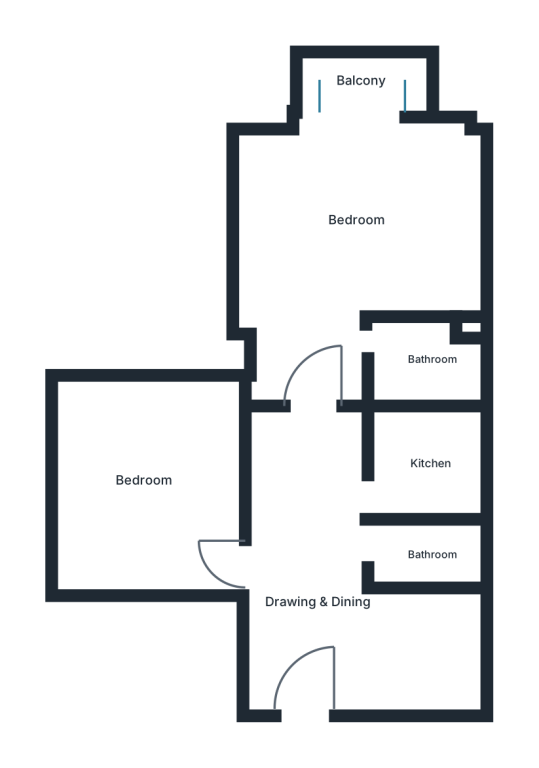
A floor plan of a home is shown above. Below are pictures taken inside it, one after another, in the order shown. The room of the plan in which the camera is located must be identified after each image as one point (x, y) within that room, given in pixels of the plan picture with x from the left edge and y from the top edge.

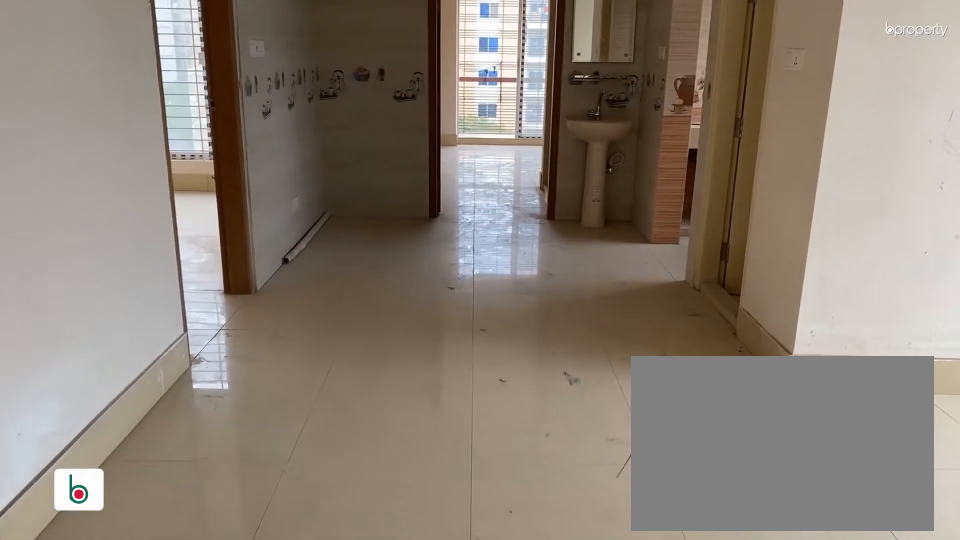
(306, 599)
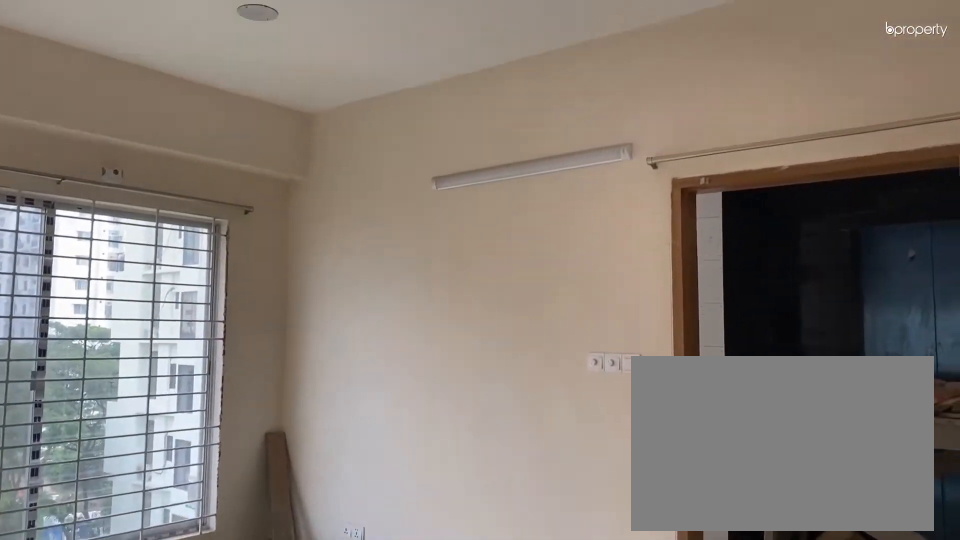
(306, 599)
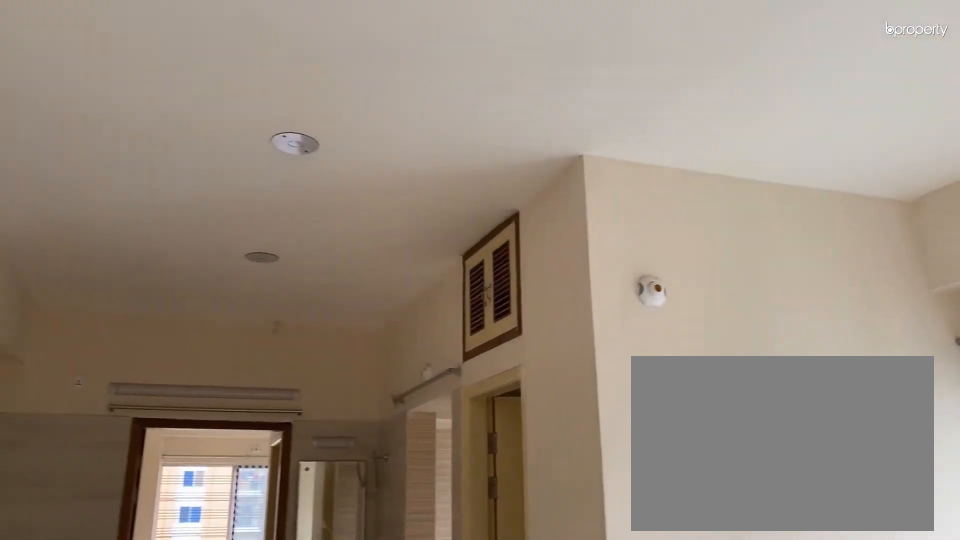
(306, 599)
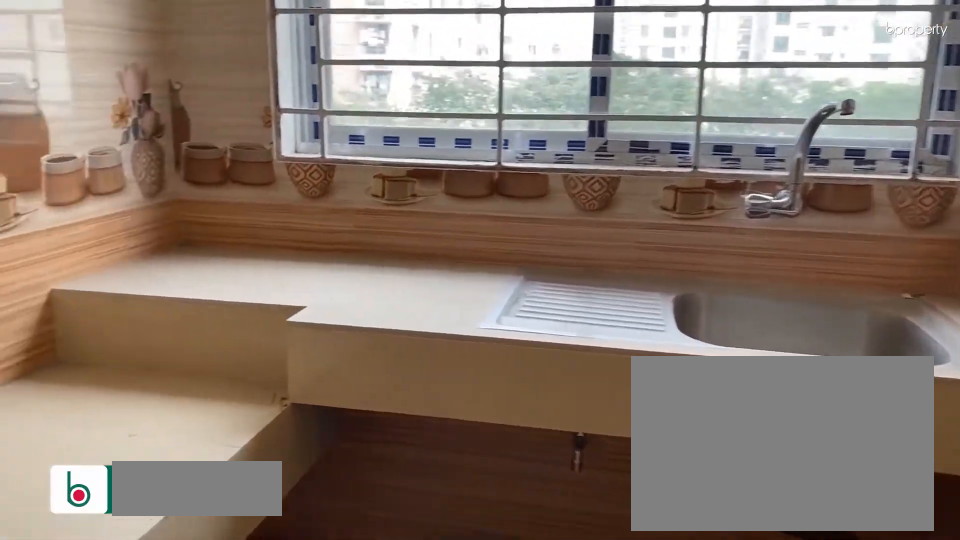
(429, 461)
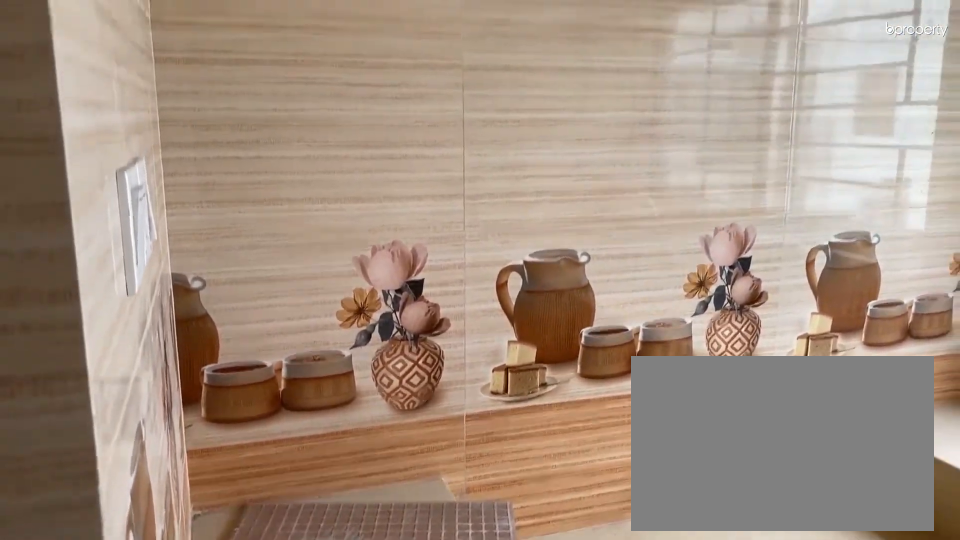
(429, 461)
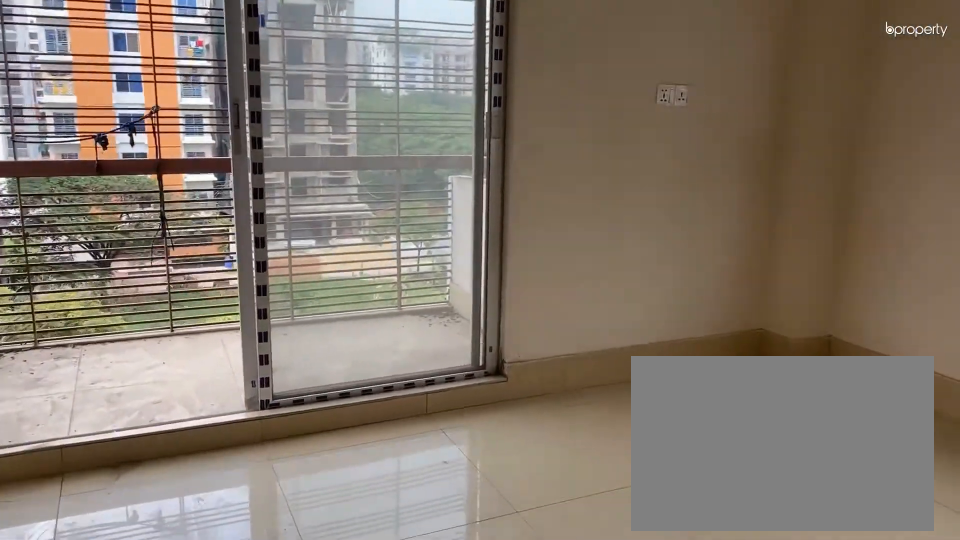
(357, 213)
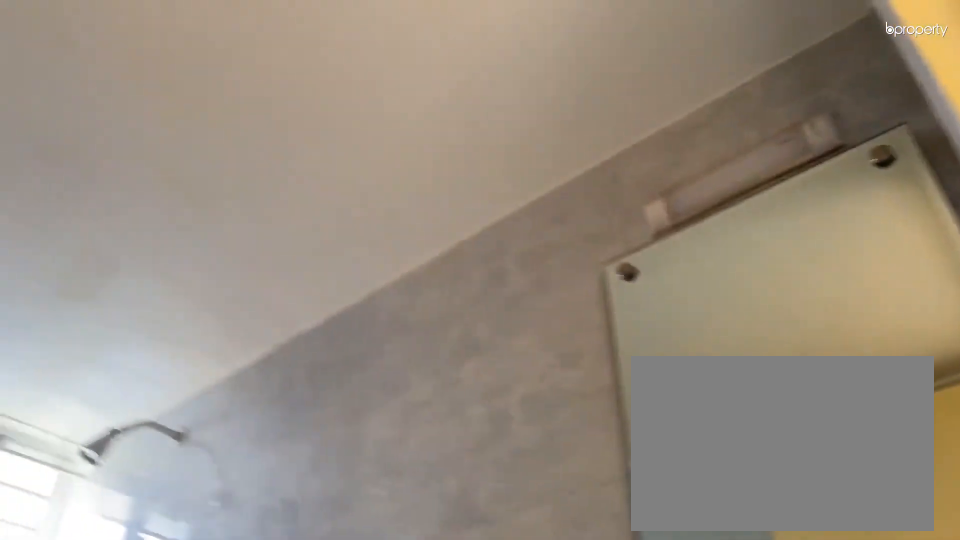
(431, 359)
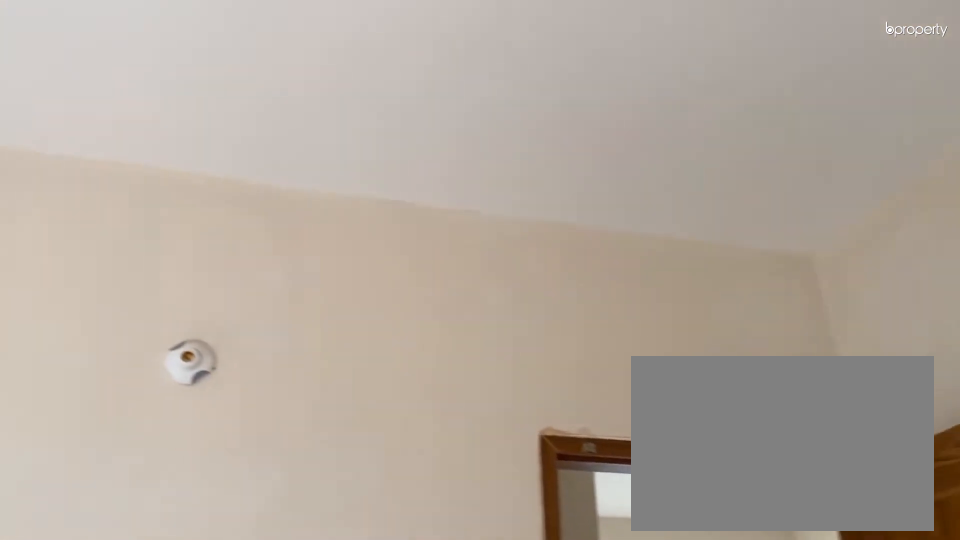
(145, 479)
